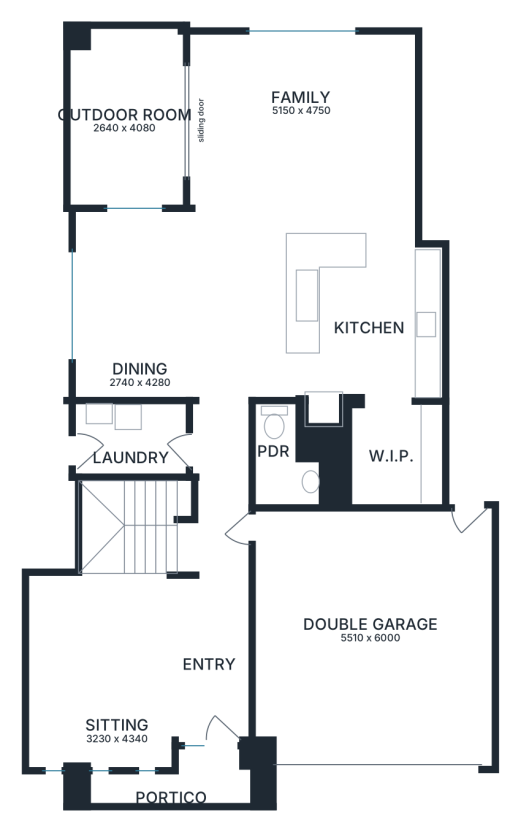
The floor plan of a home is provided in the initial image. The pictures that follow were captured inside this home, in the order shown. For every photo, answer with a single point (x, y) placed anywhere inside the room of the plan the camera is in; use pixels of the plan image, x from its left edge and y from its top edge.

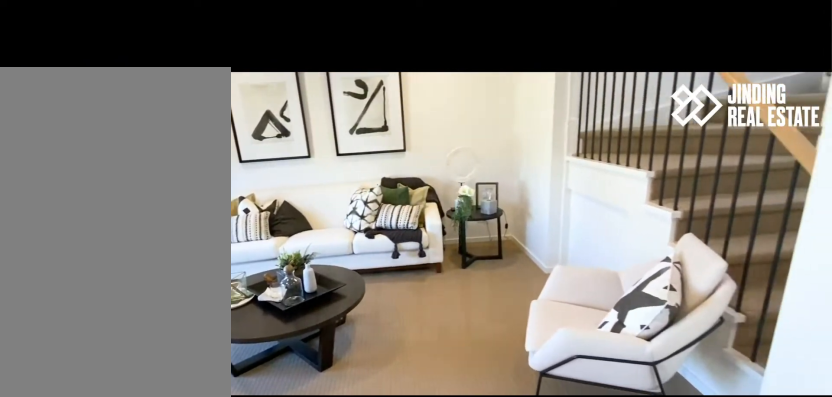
(139, 683)
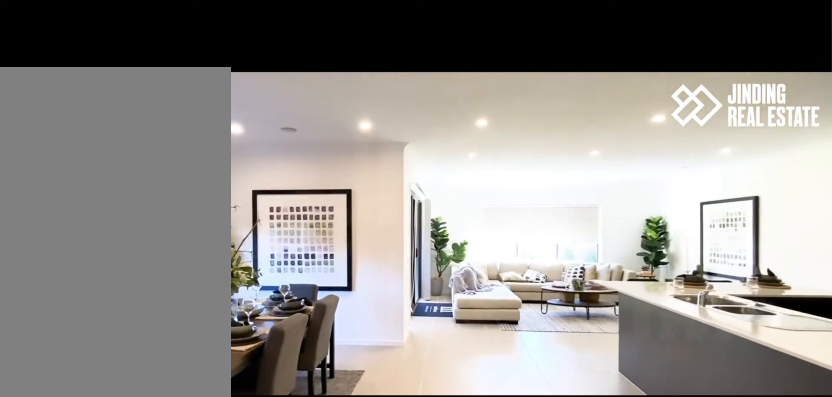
(257, 256)
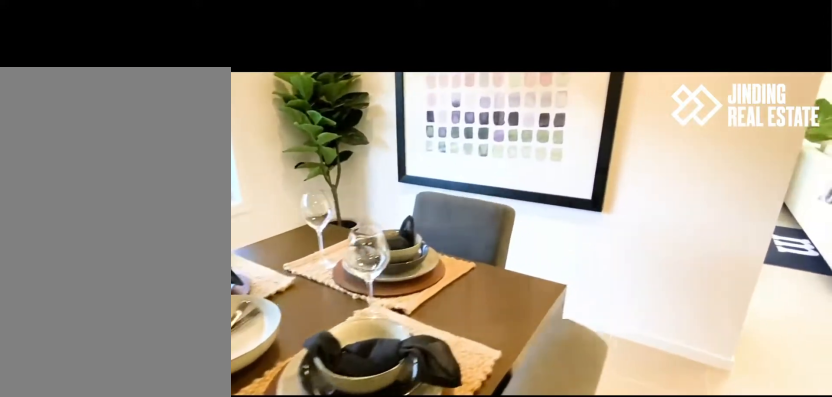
(257, 256)
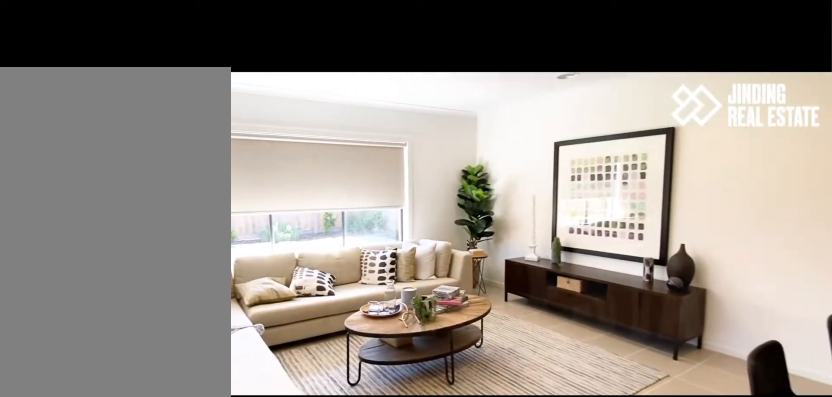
(257, 256)
